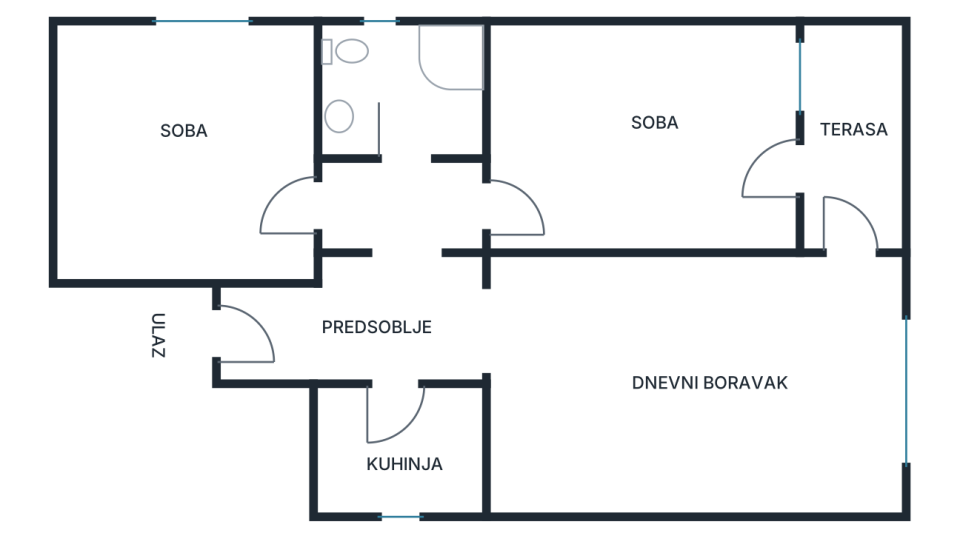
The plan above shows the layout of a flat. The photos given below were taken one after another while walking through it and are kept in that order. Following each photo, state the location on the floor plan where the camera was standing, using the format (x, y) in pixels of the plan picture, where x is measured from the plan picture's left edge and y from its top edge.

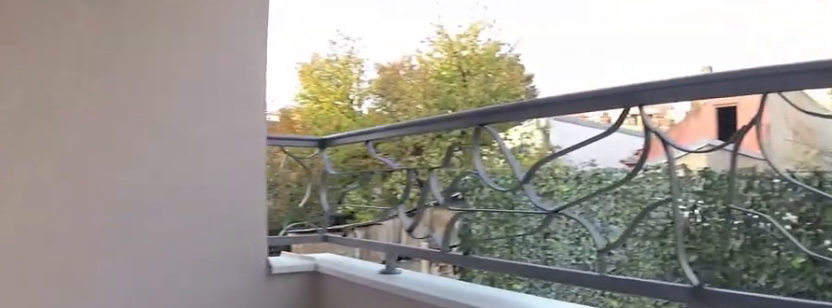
(836, 184)
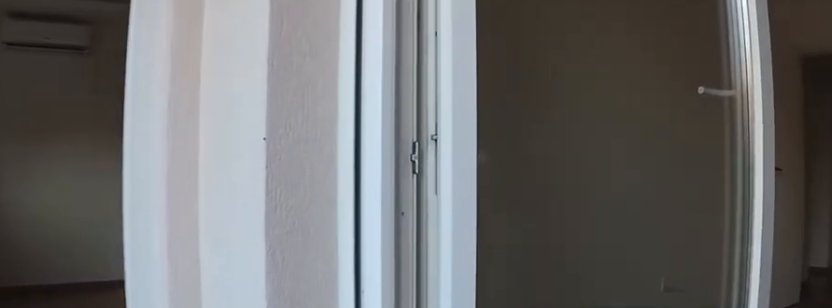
(853, 149)
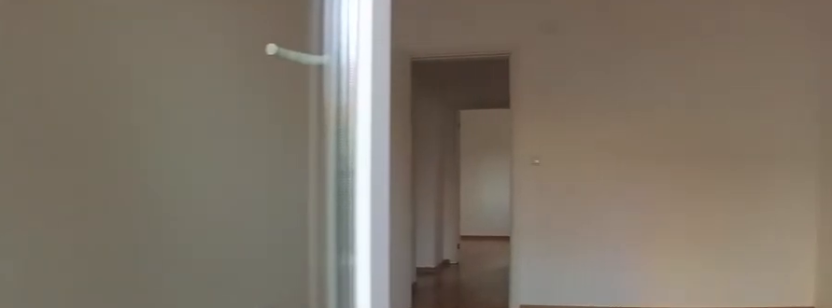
(852, 164)
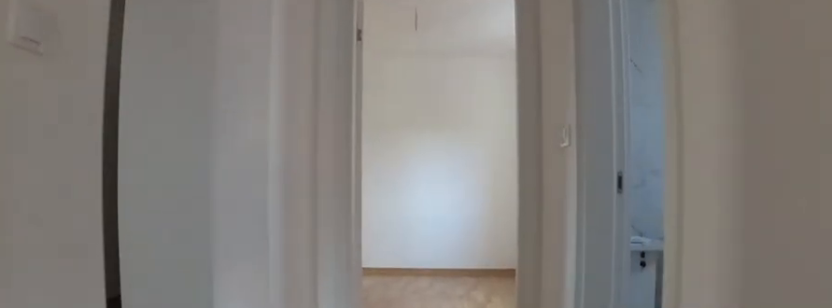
(584, 192)
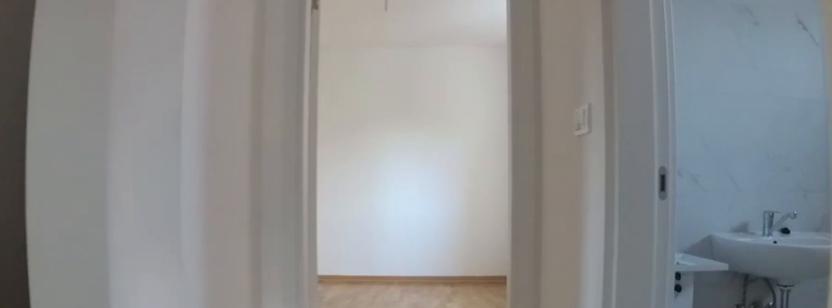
(541, 195)
